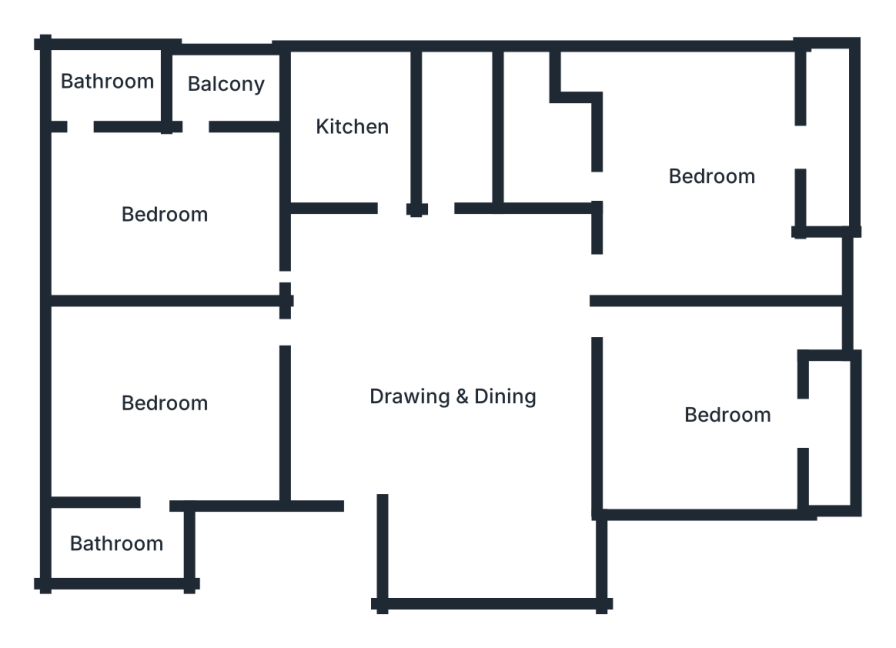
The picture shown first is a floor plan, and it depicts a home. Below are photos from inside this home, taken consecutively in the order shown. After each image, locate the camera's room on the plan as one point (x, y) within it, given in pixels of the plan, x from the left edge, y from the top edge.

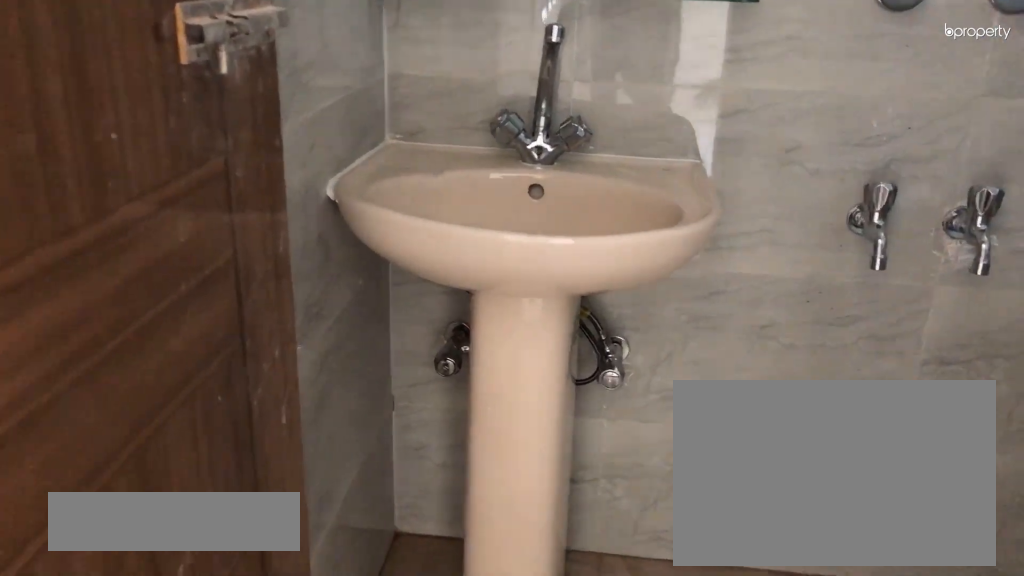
(109, 87)
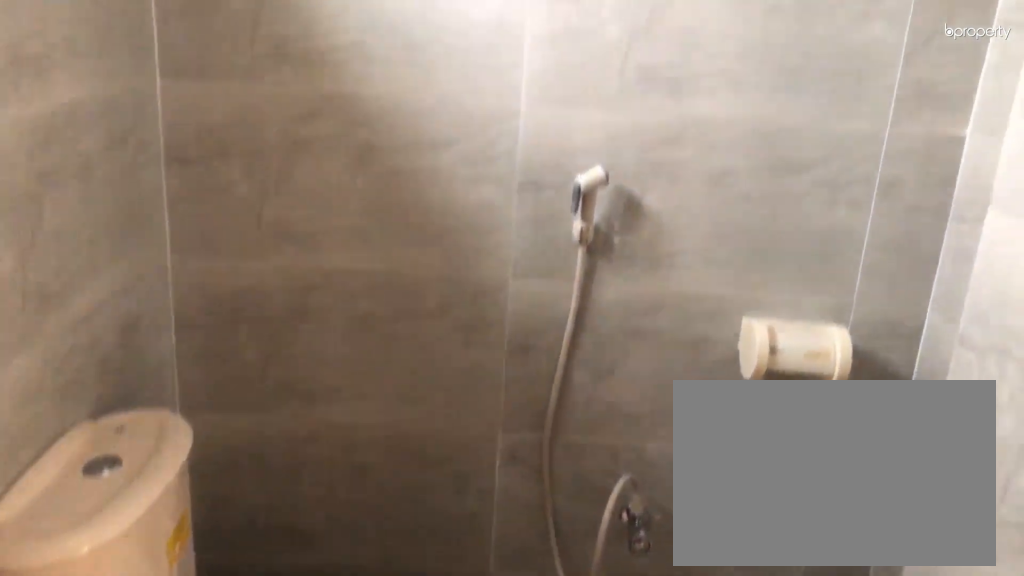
(109, 87)
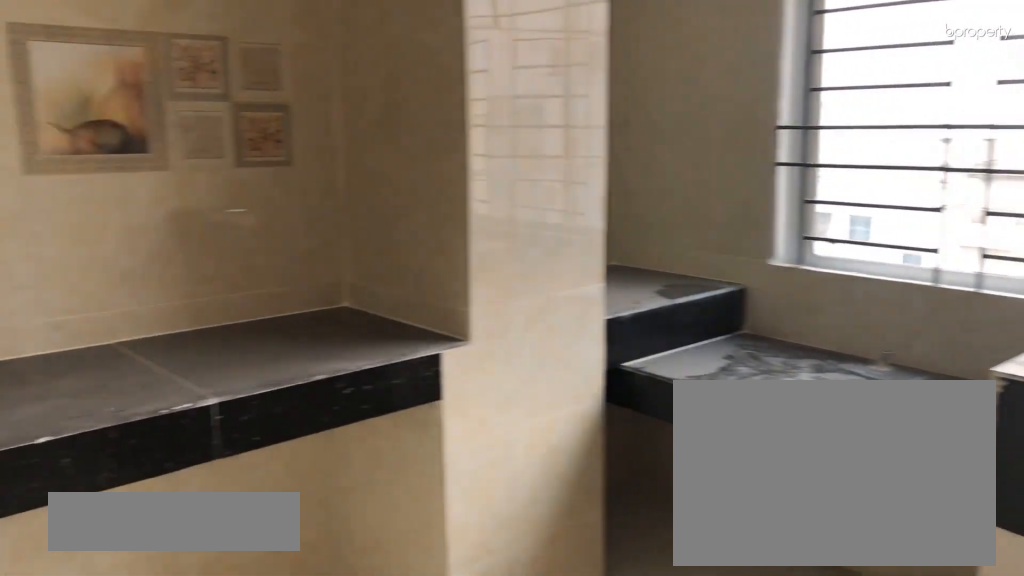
(356, 130)
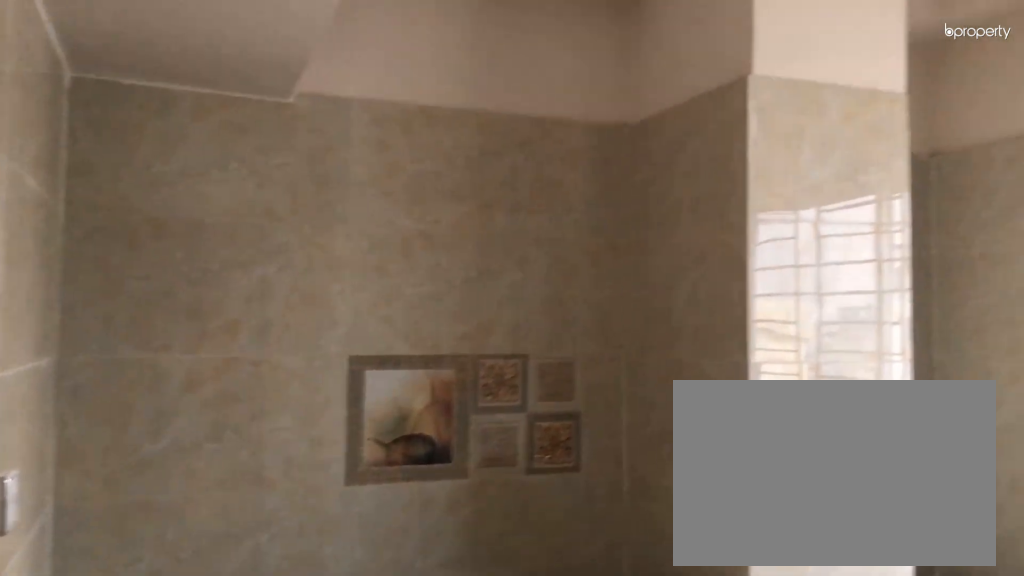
(356, 130)
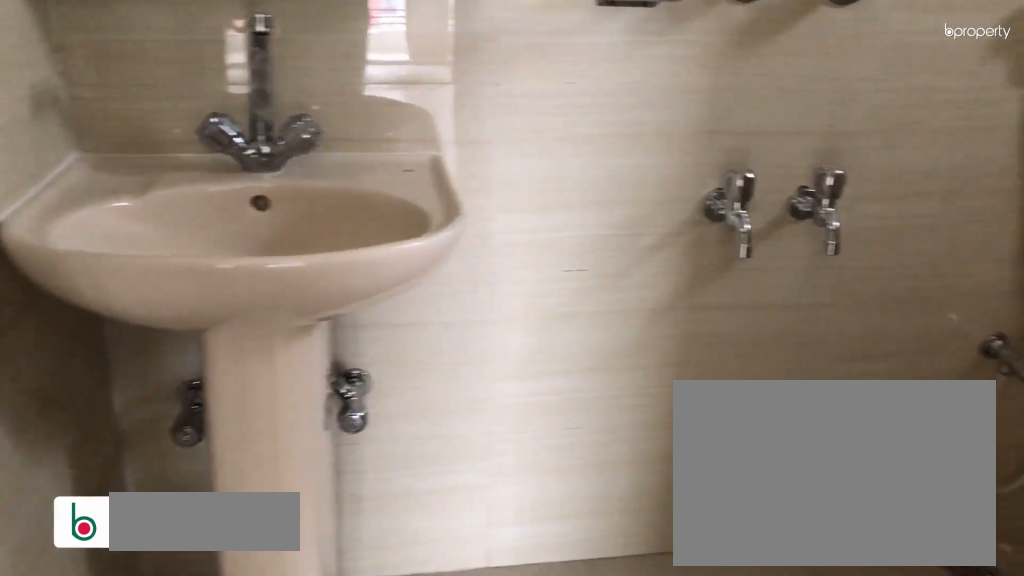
(538, 144)
